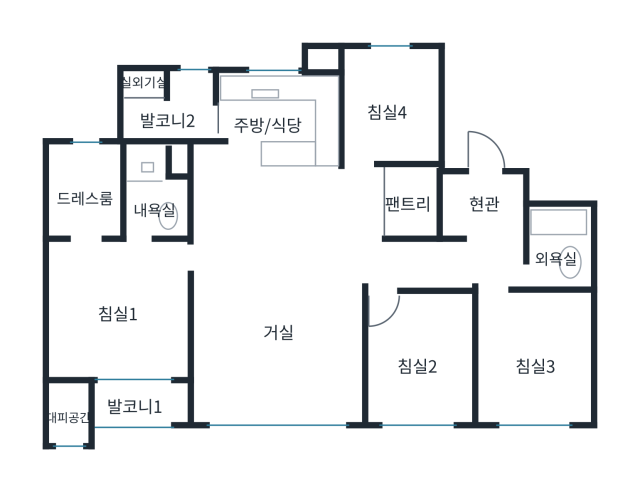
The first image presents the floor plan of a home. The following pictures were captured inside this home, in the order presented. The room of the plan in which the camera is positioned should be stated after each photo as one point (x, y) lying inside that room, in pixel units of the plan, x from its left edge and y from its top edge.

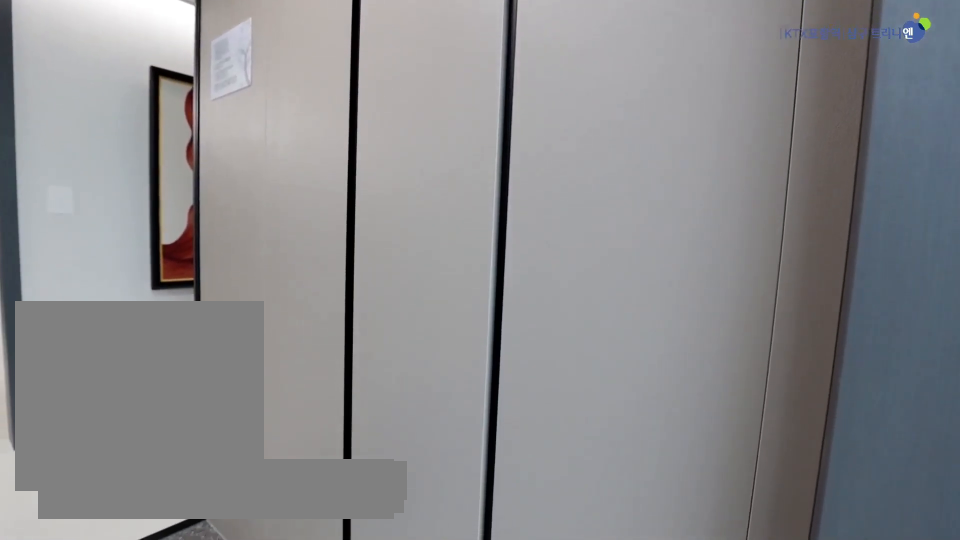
(479, 210)
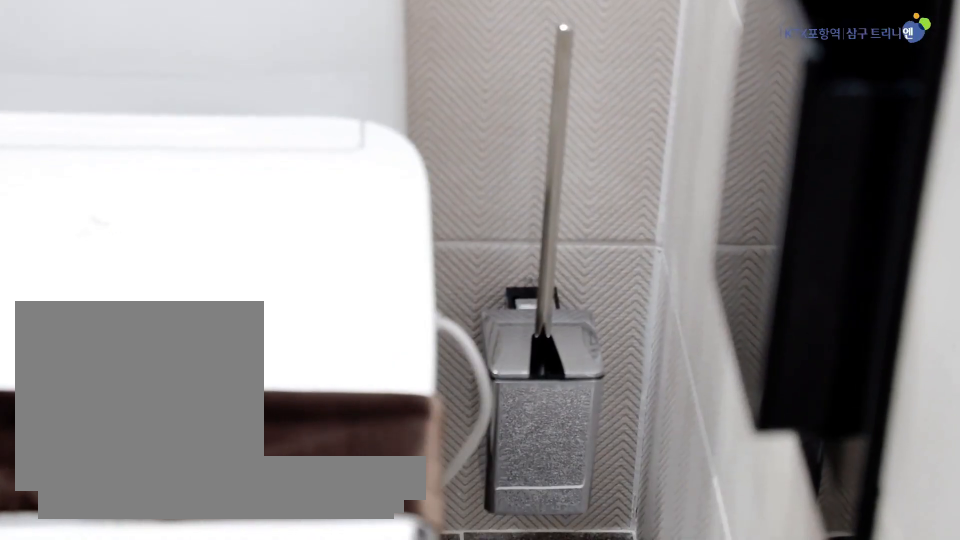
(561, 247)
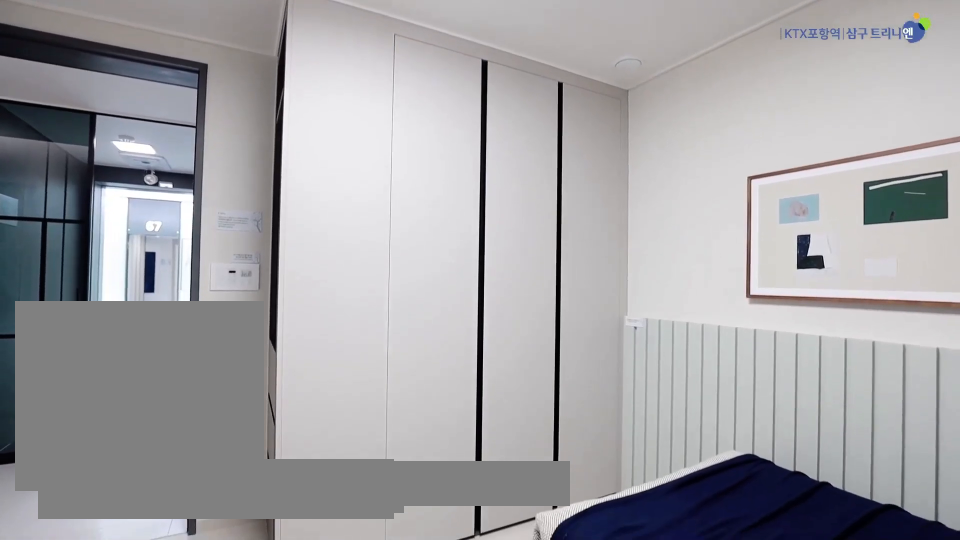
(537, 357)
